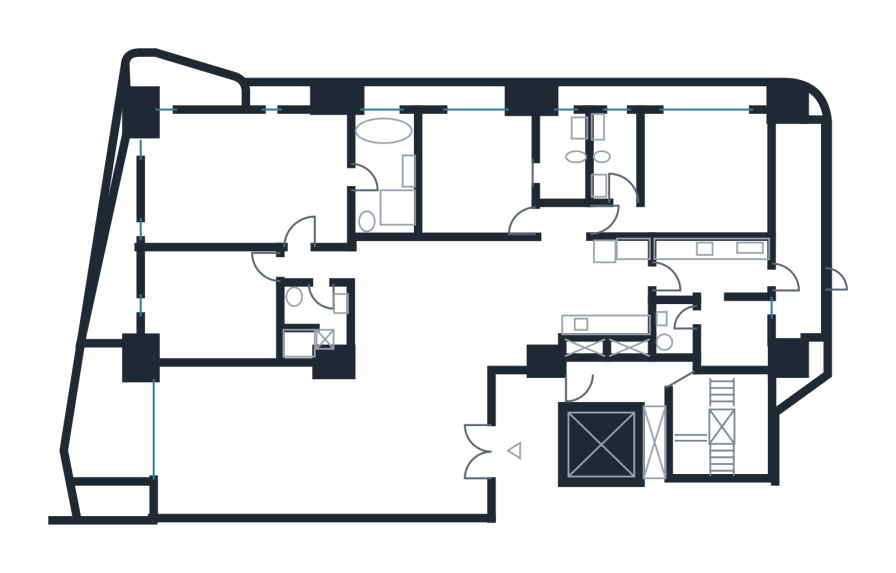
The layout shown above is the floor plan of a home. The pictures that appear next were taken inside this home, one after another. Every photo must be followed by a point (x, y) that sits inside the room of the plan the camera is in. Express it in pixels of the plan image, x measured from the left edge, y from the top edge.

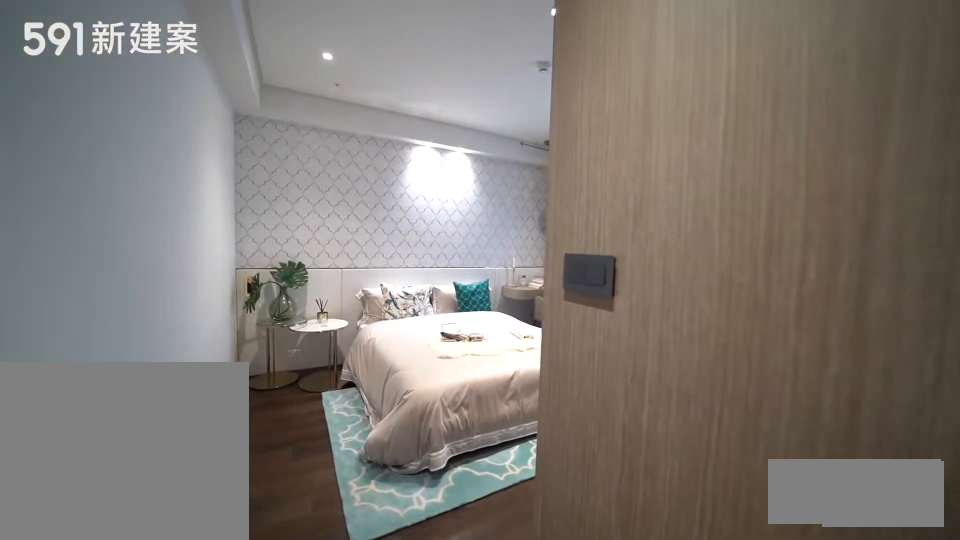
(475, 171)
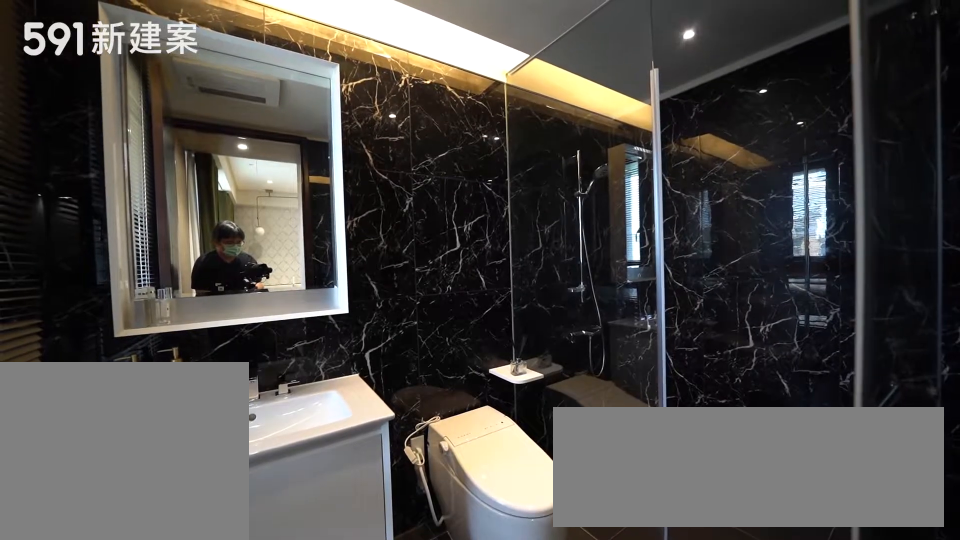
(564, 167)
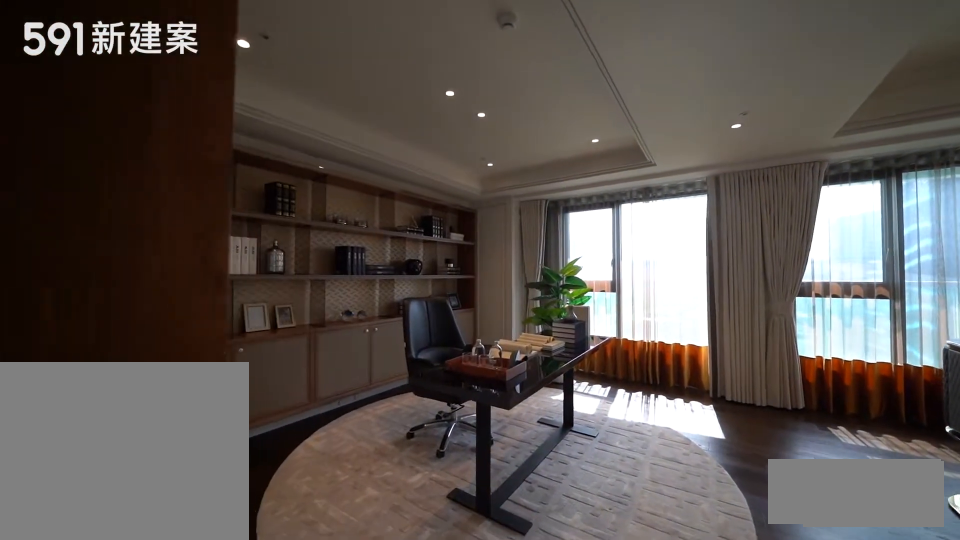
(214, 235)
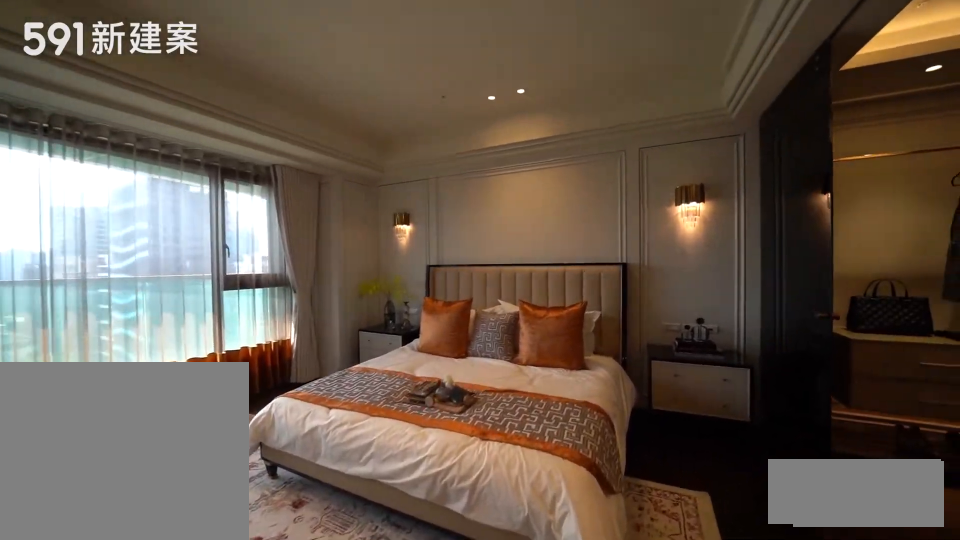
(214, 235)
